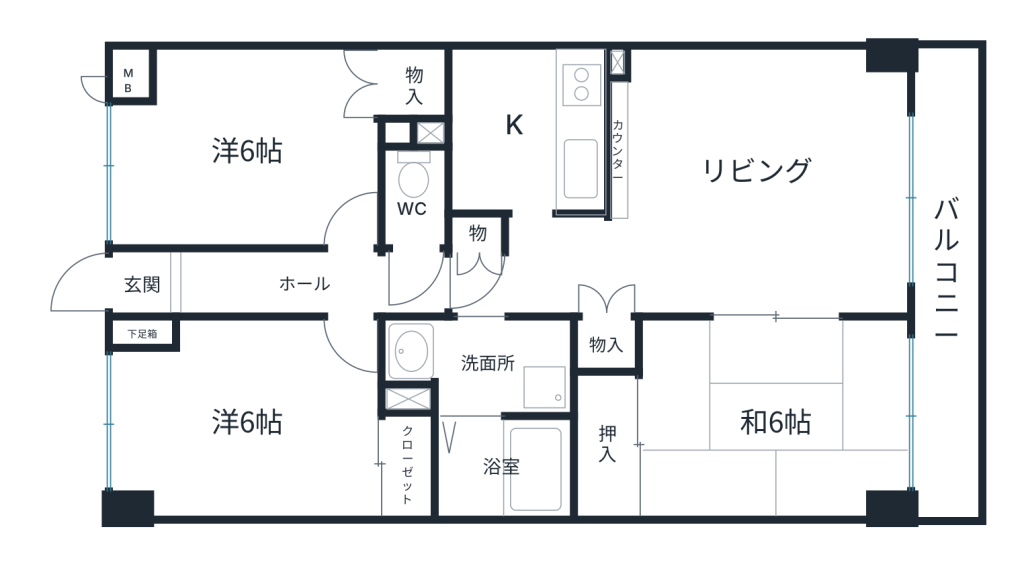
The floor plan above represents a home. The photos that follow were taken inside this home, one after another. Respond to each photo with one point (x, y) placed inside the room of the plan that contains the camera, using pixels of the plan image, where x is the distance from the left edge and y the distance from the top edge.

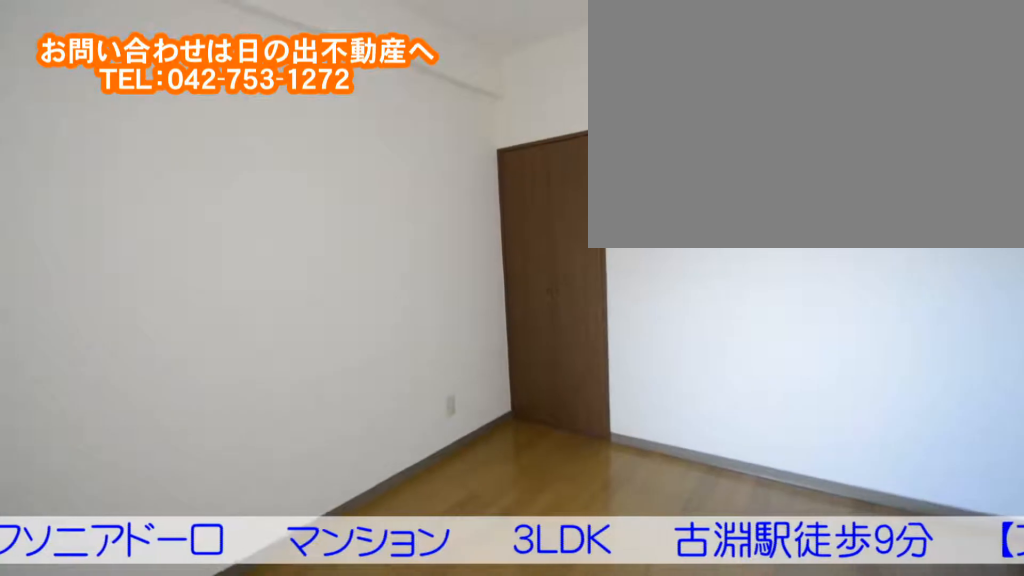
(177, 144)
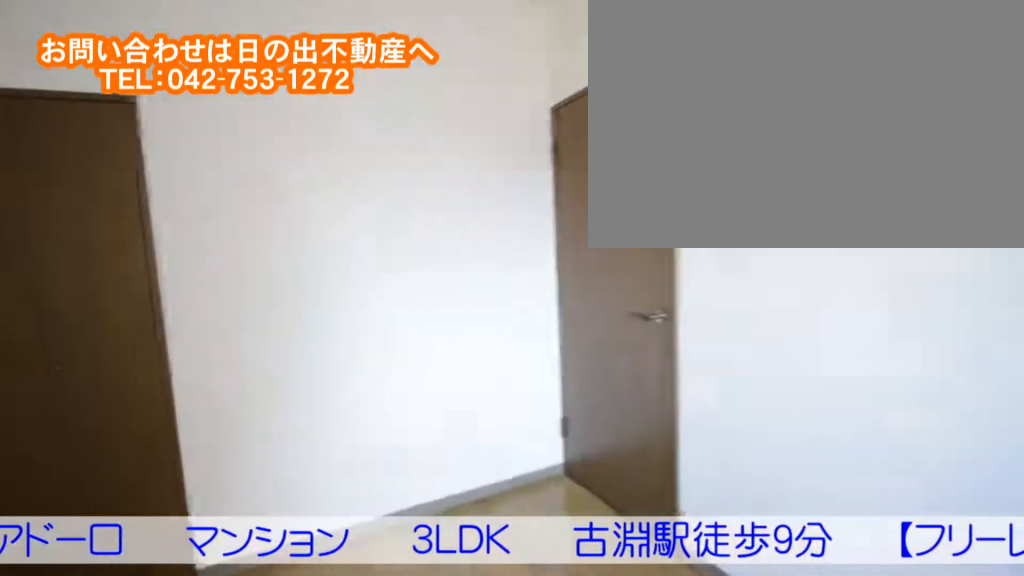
(177, 143)
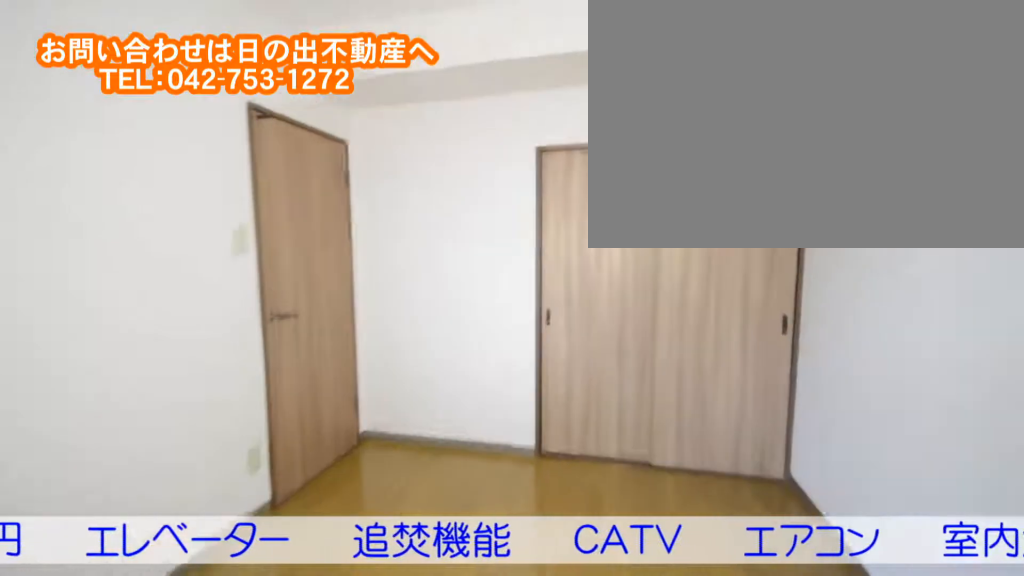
(190, 447)
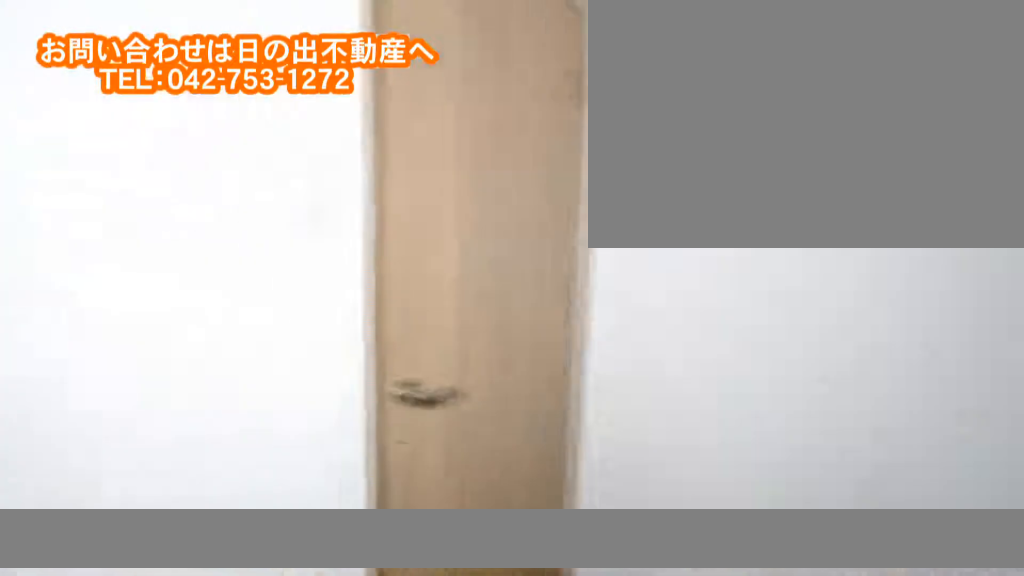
(190, 446)
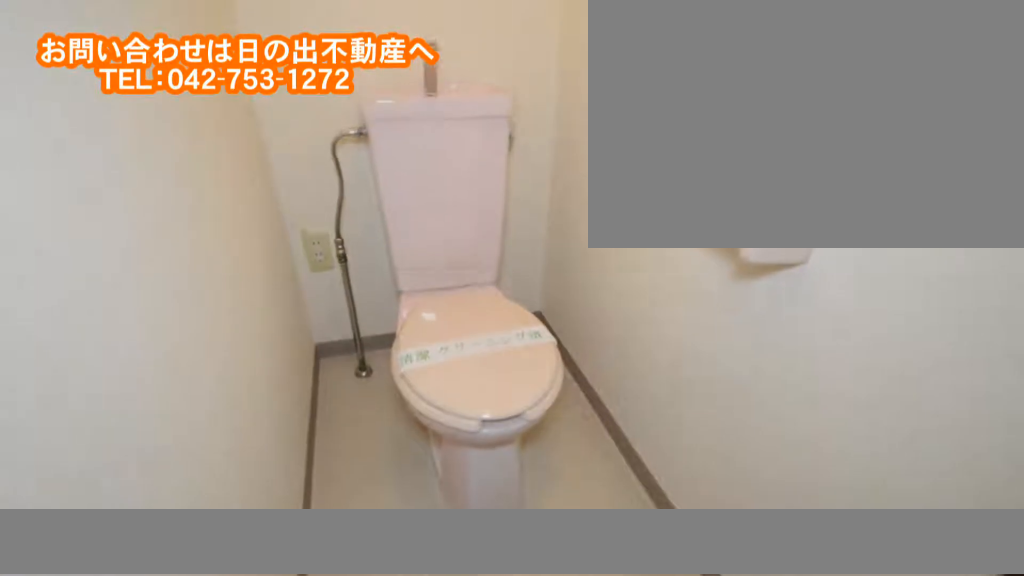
(415, 200)
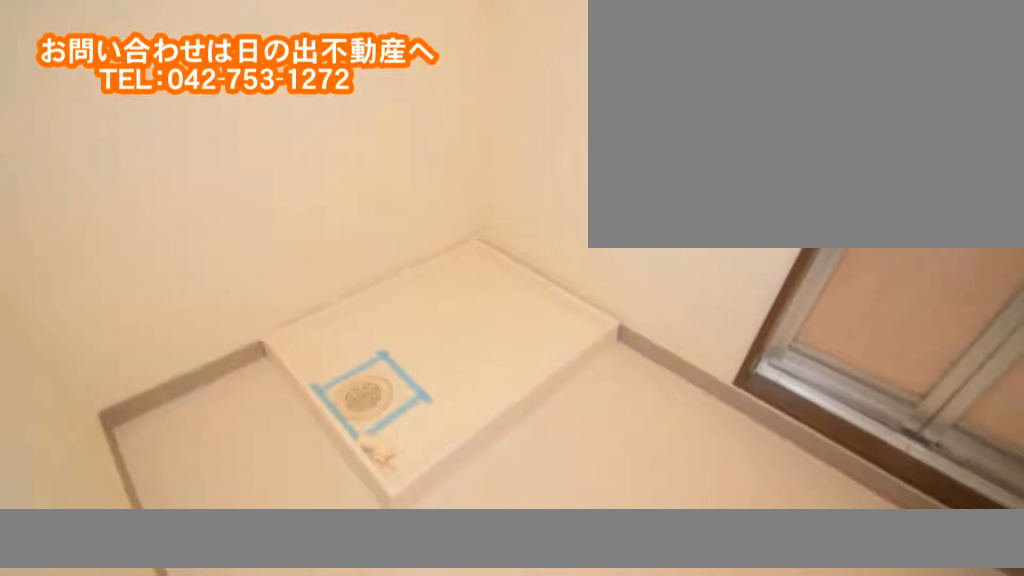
(516, 358)
